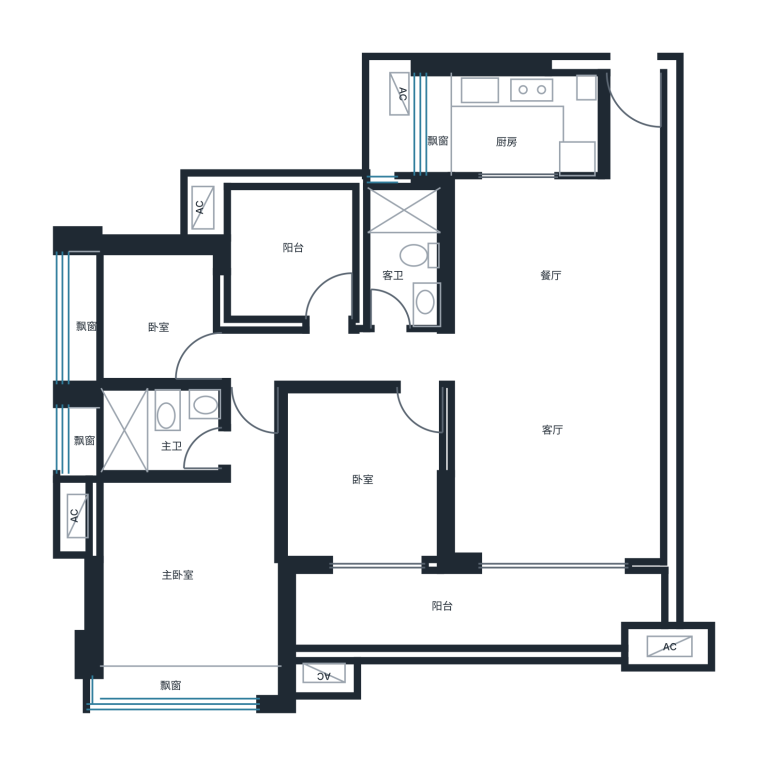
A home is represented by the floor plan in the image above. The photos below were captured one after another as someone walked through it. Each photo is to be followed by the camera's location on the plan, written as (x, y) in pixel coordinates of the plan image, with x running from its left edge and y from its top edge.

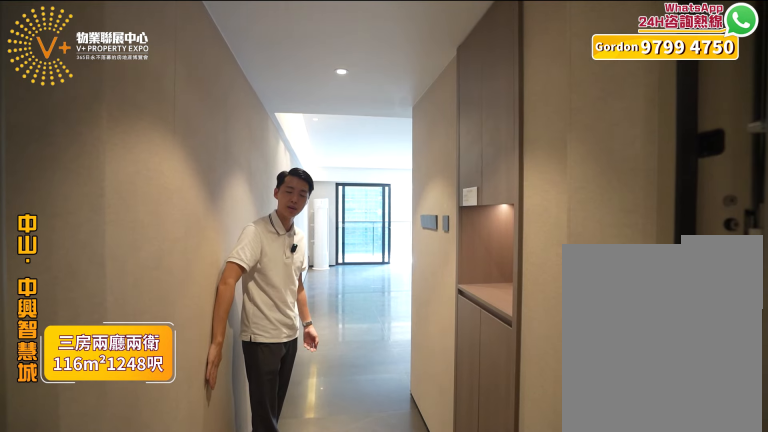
(621, 106)
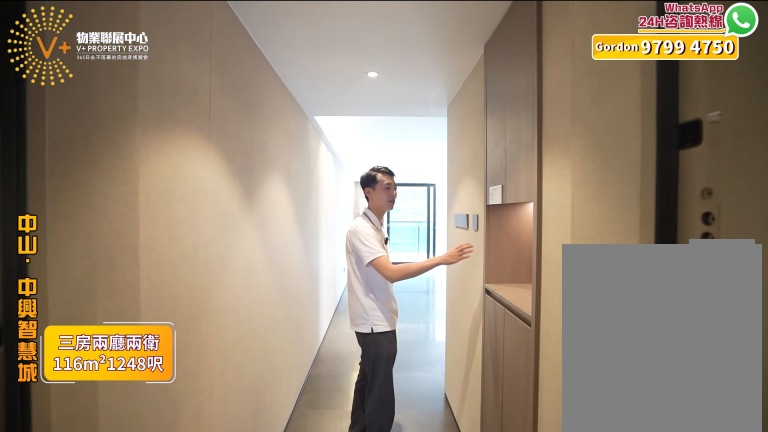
(621, 112)
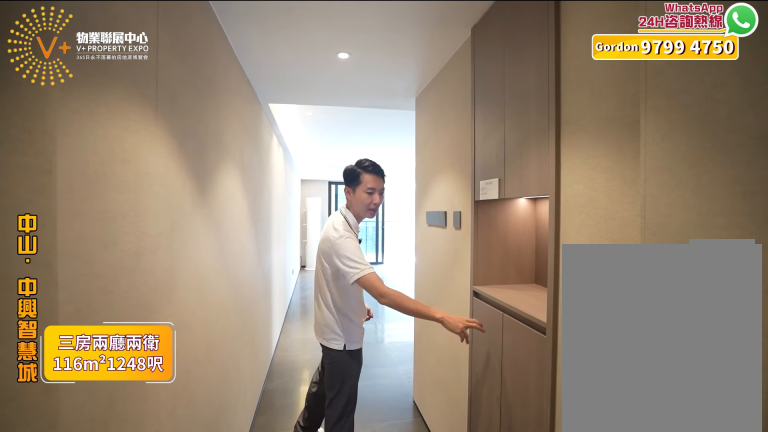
(615, 117)
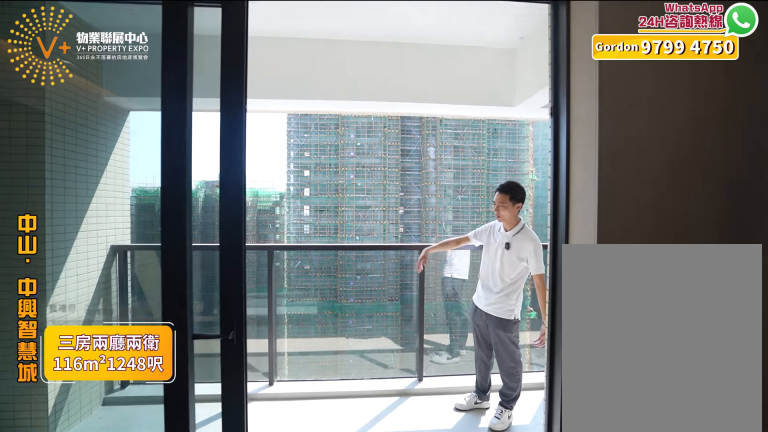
(543, 577)
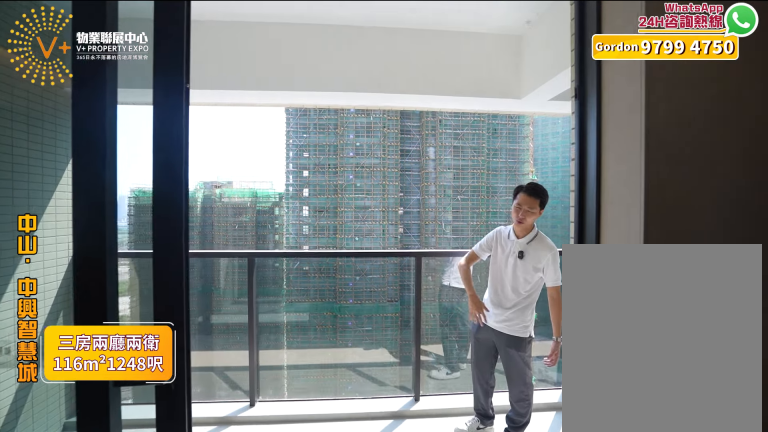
(544, 579)
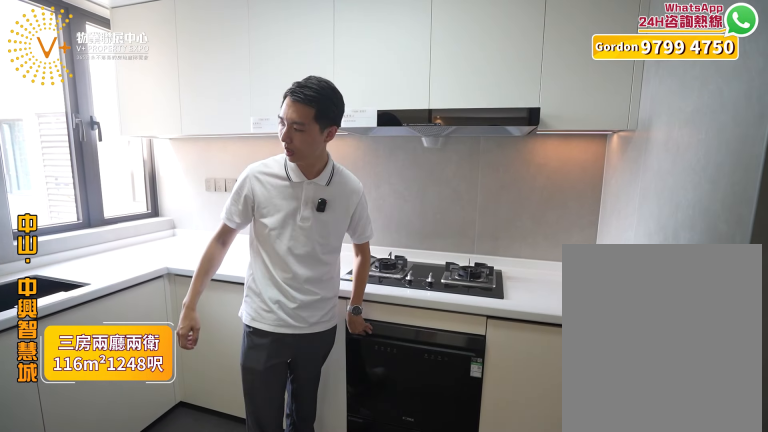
(517, 118)
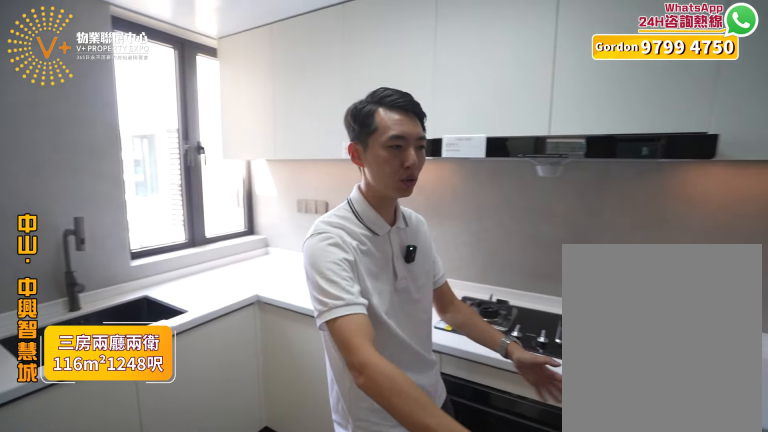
(521, 128)
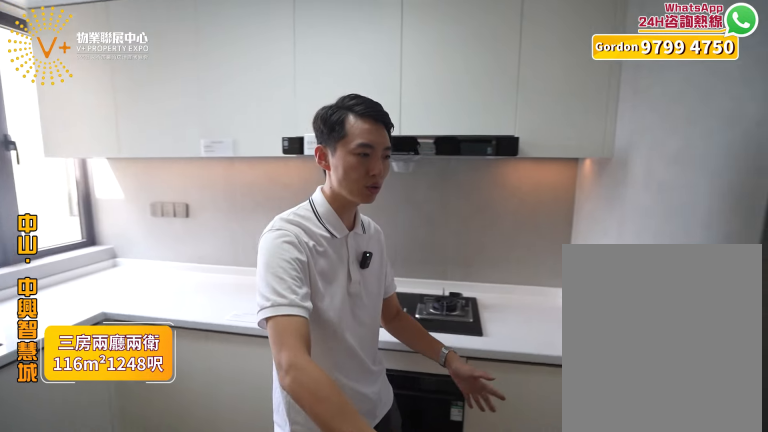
(521, 129)
